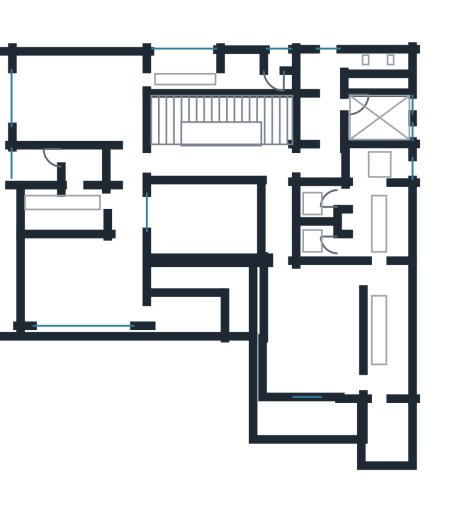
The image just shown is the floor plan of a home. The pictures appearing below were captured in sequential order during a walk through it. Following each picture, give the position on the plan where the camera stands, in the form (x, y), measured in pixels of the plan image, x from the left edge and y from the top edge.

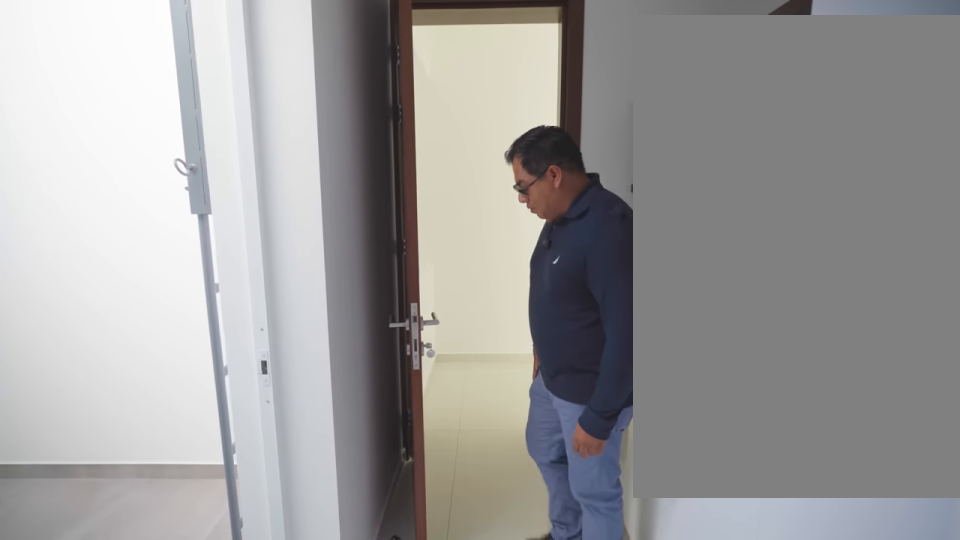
(328, 100)
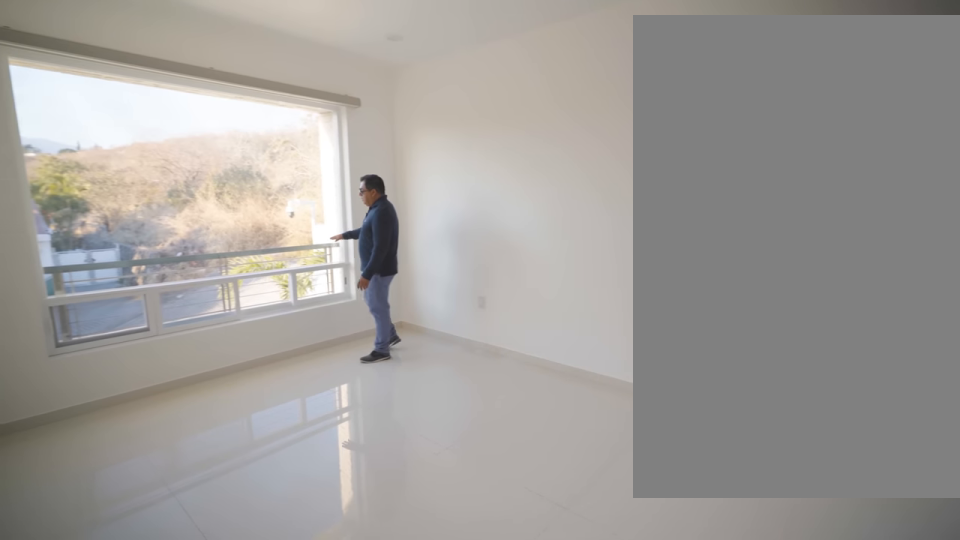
(117, 113)
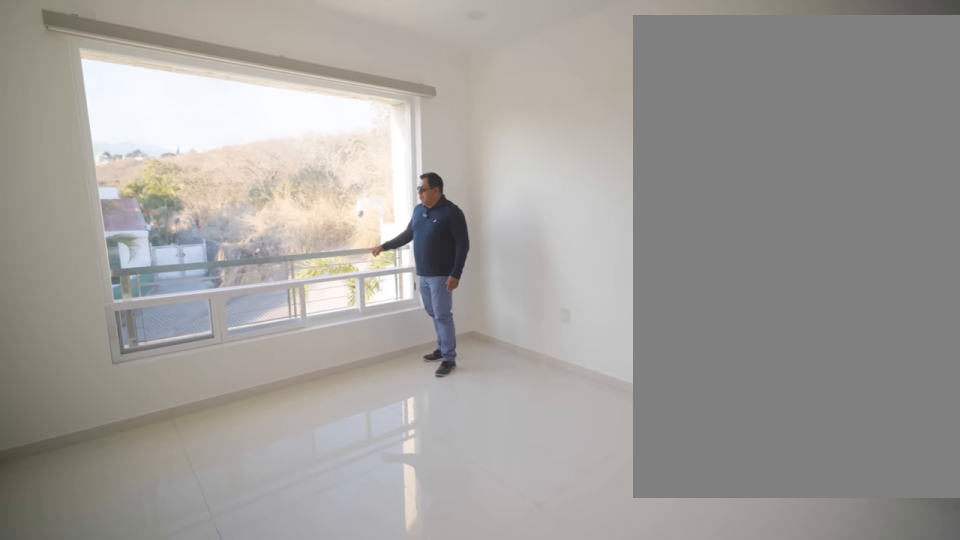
(96, 113)
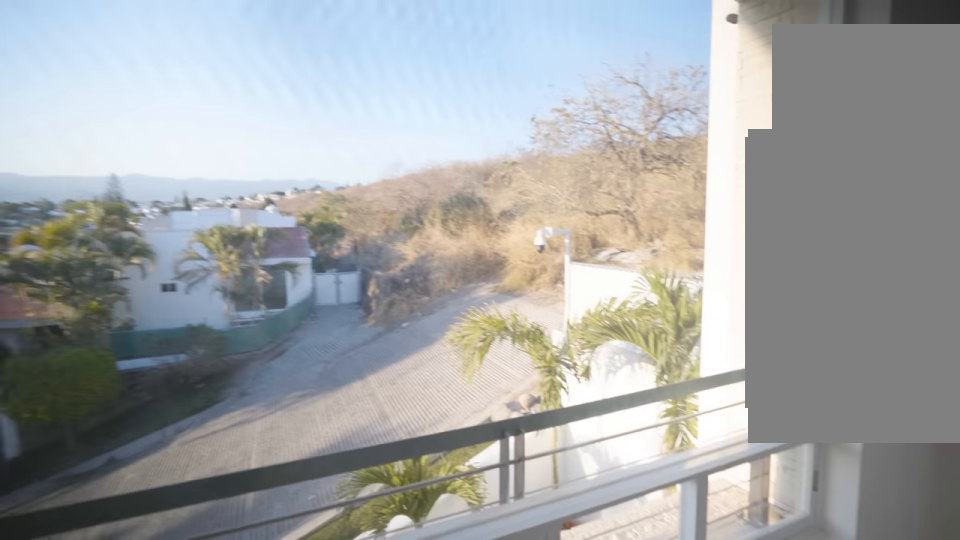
(63, 101)
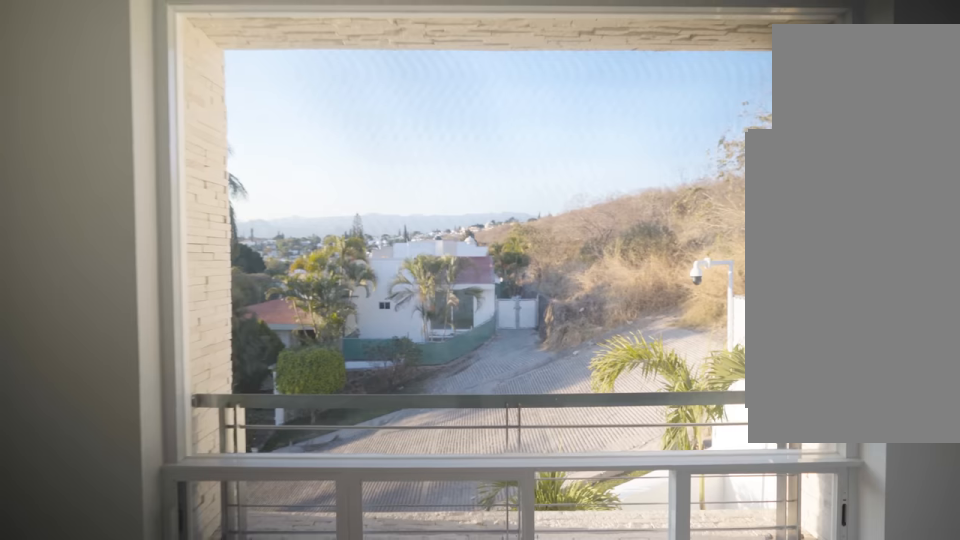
(97, 89)
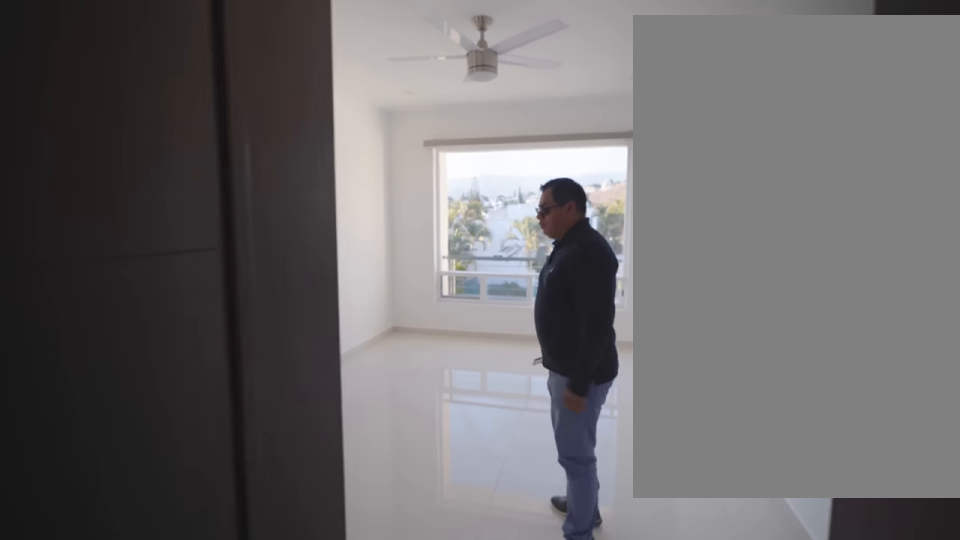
(122, 80)
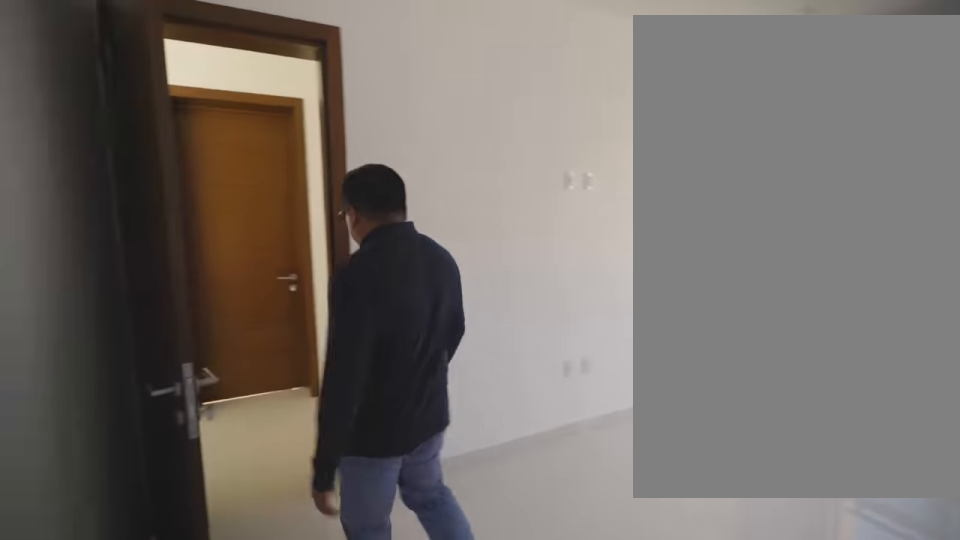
(127, 113)
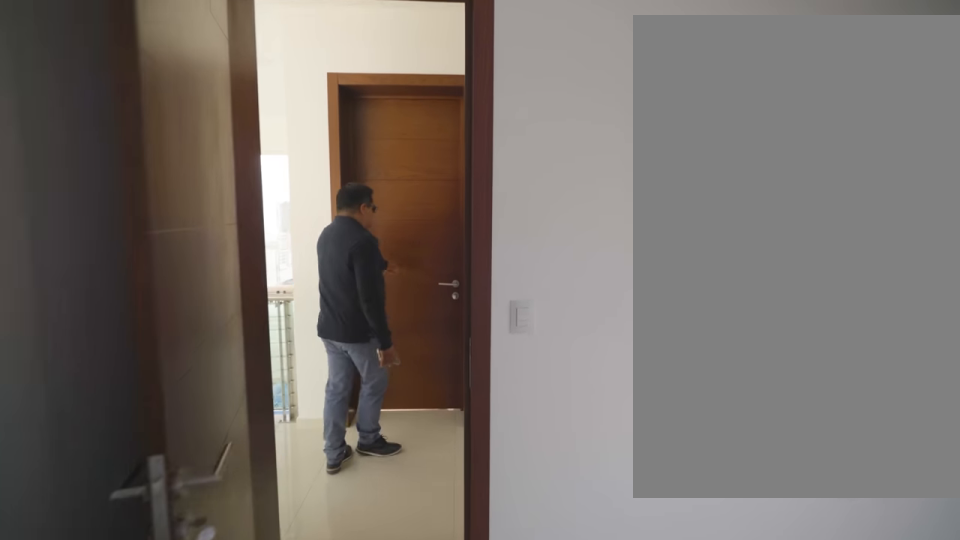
(134, 155)
